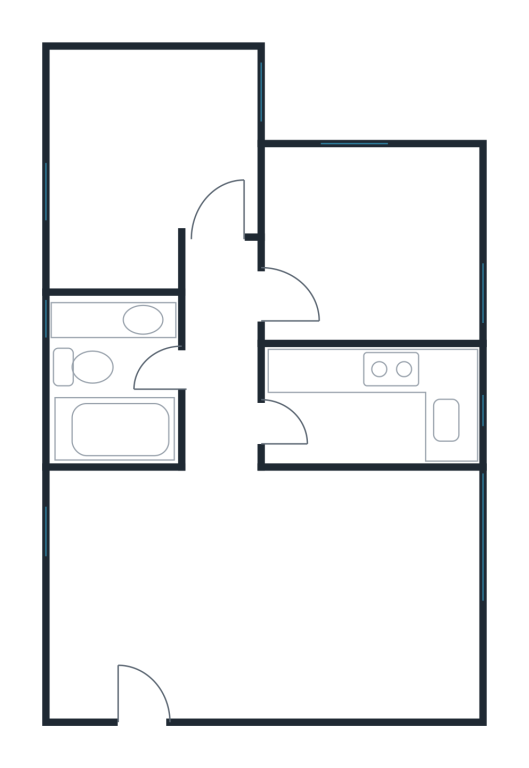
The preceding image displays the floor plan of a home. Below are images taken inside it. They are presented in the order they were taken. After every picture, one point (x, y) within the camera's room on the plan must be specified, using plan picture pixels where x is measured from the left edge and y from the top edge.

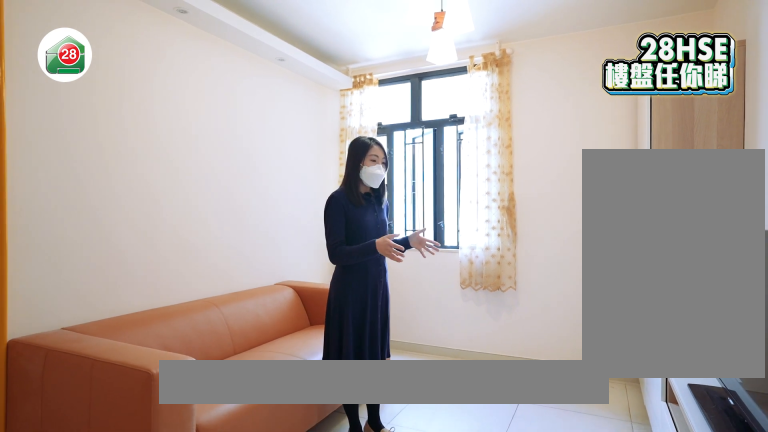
(233, 592)
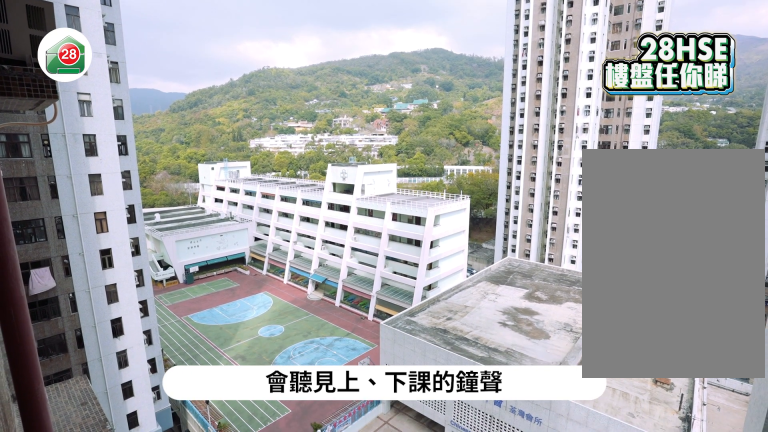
(233, 592)
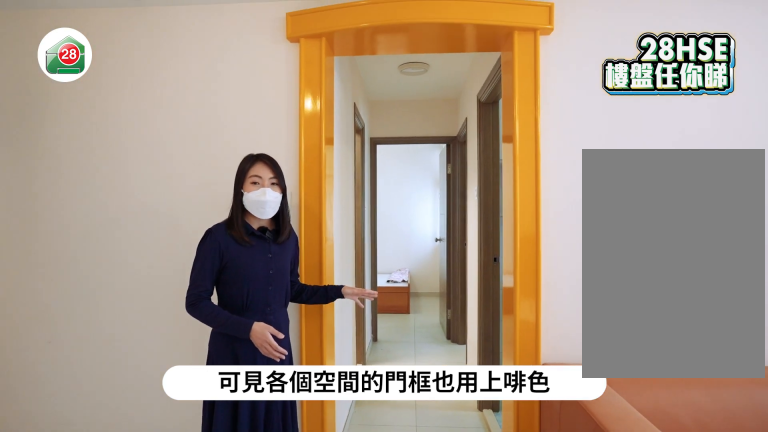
(233, 592)
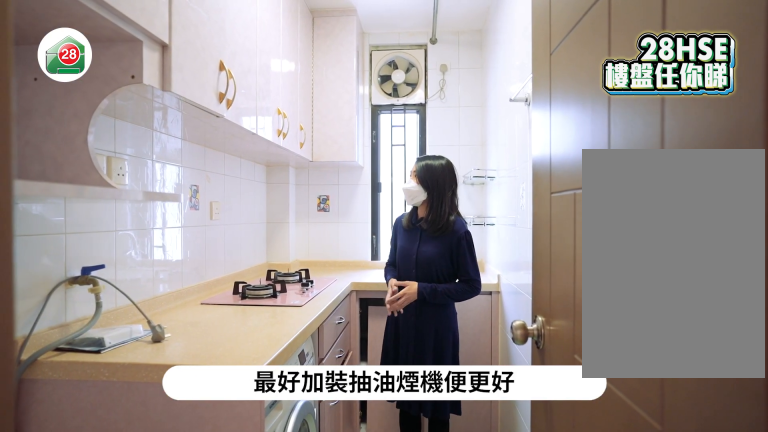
(332, 404)
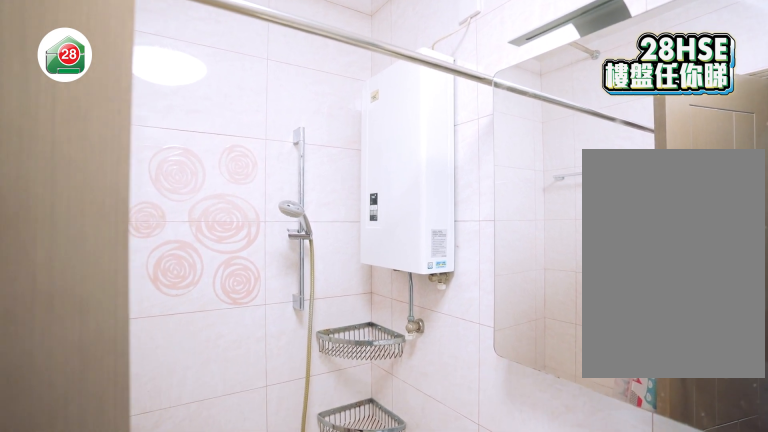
(132, 385)
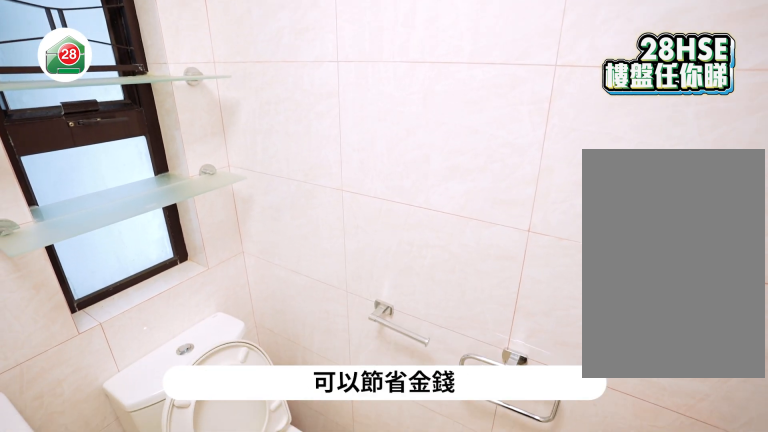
(132, 386)
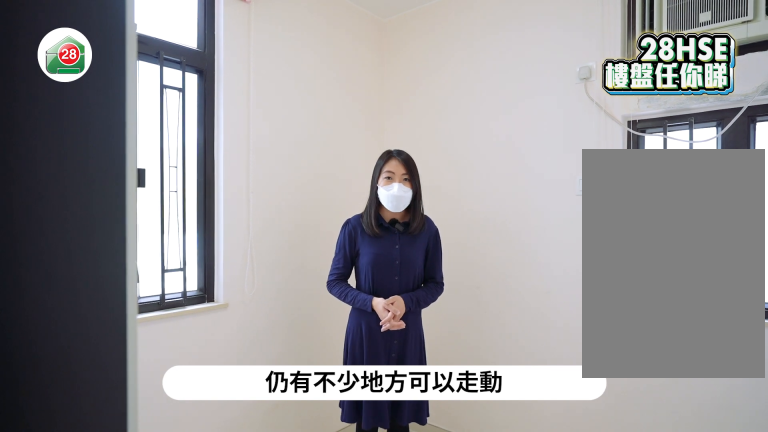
(375, 229)
